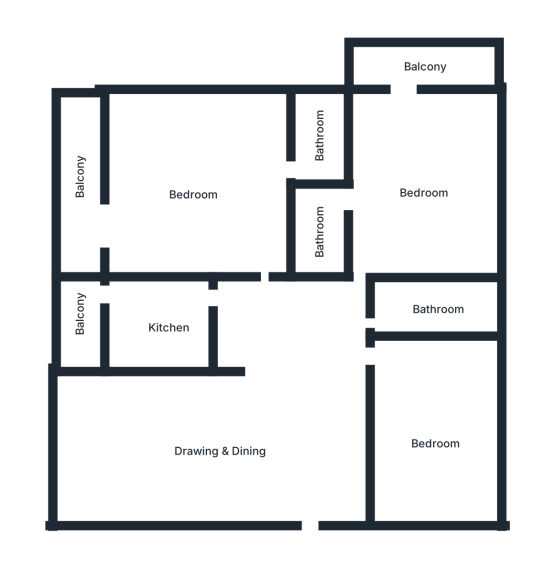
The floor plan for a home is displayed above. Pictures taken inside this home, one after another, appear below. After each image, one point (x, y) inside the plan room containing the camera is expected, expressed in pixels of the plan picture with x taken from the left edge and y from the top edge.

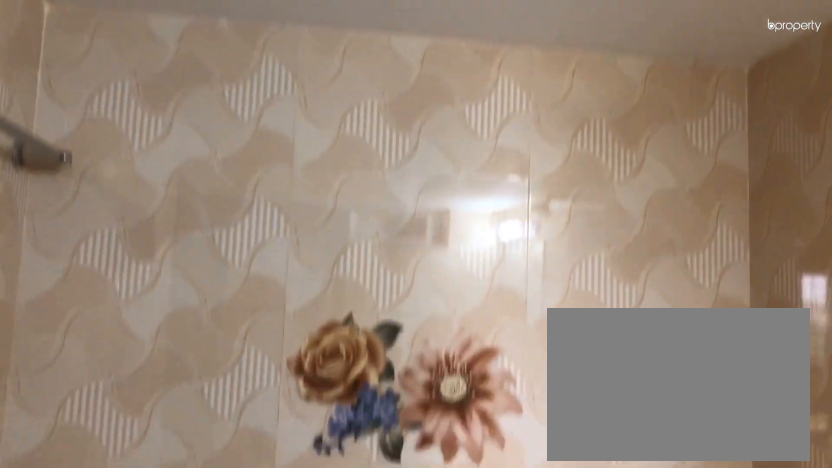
(318, 225)
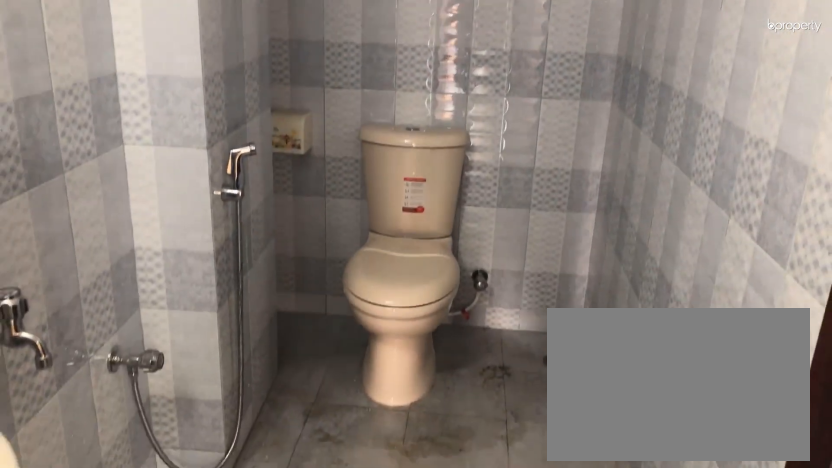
(441, 307)
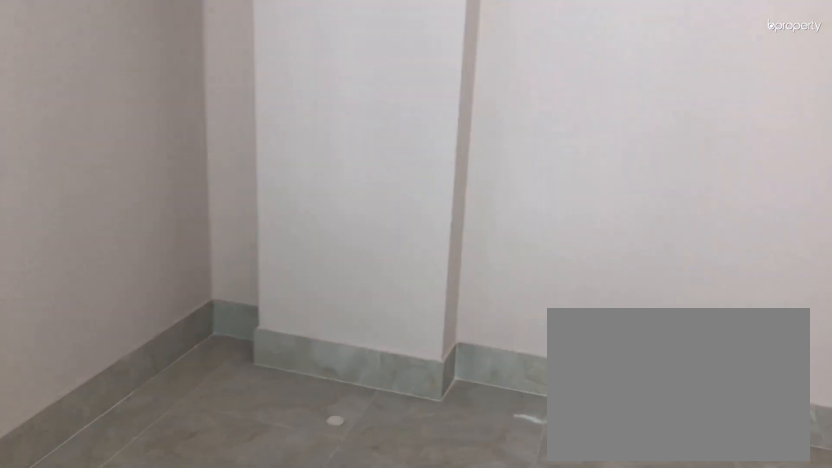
(437, 444)
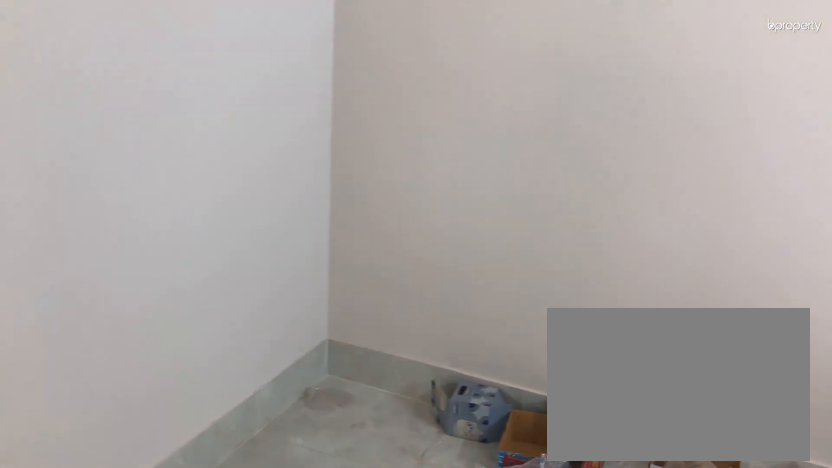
(437, 444)
